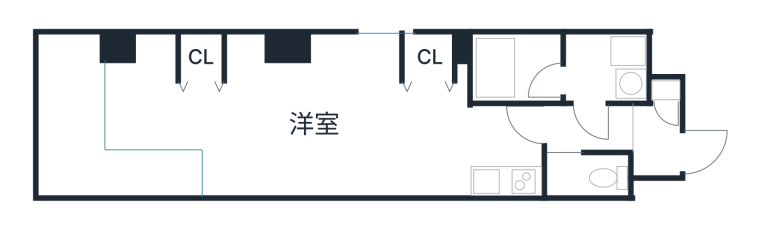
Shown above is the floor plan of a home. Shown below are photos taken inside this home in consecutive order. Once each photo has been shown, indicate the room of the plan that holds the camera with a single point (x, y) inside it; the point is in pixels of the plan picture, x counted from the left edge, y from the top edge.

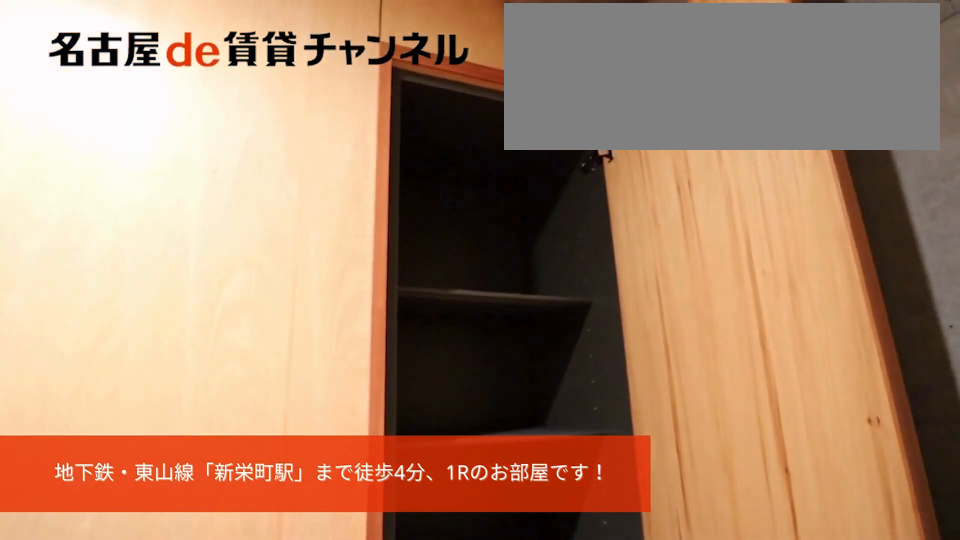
(665, 87)
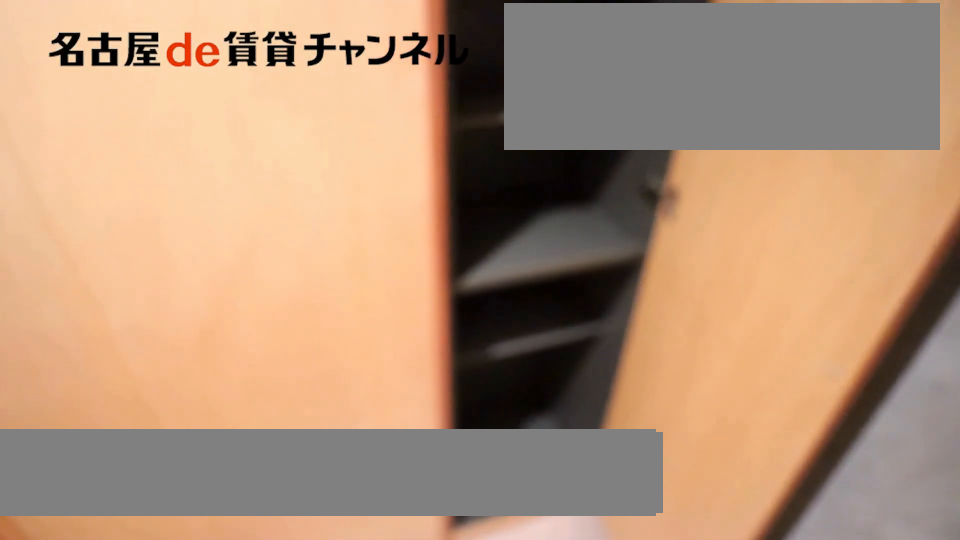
(665, 87)
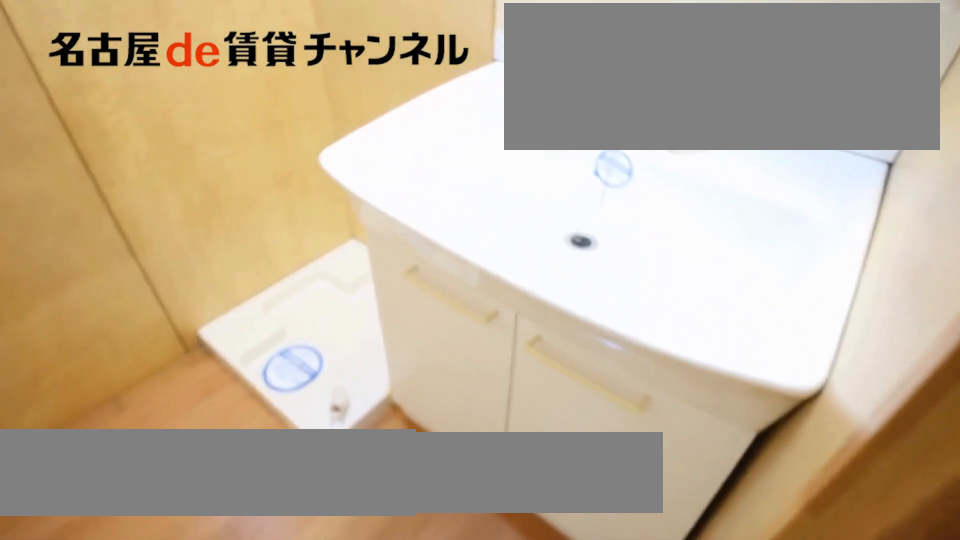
(606, 69)
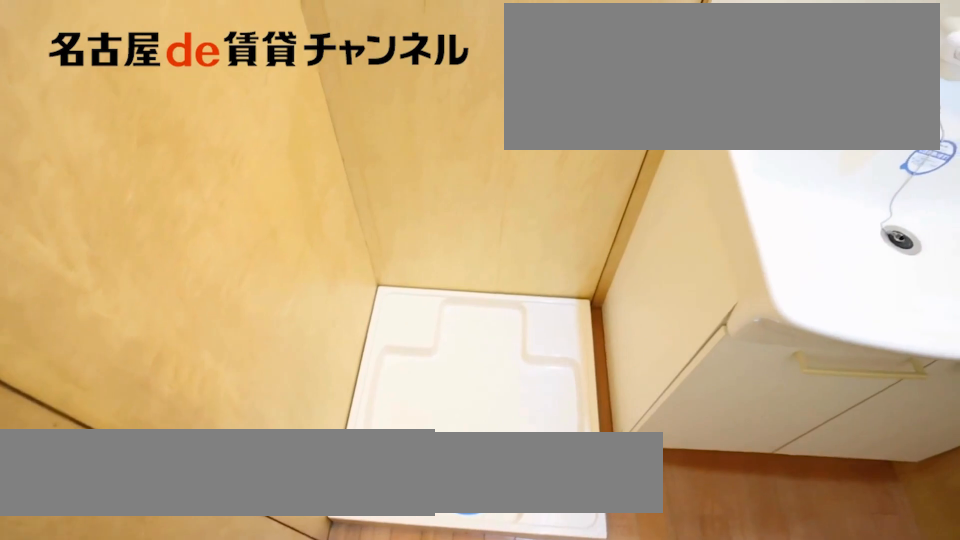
(606, 69)
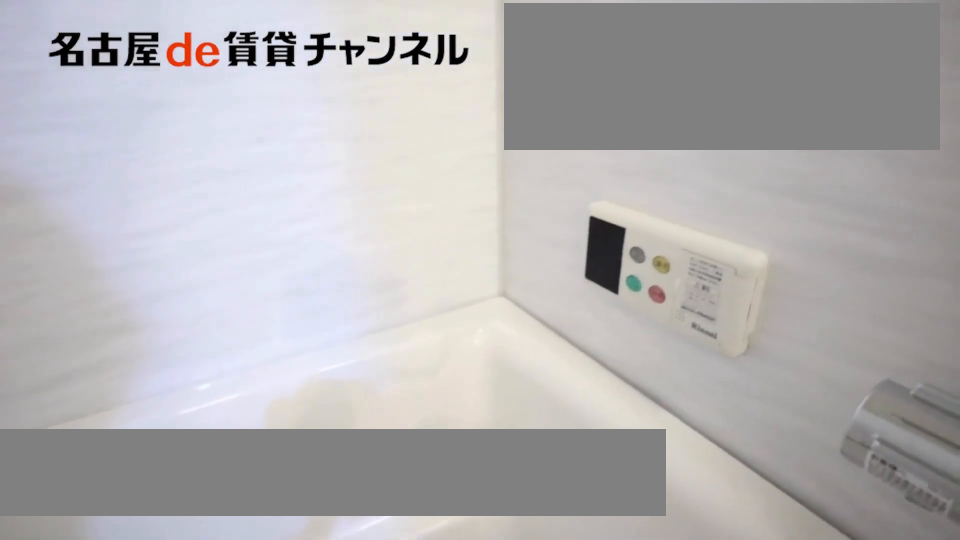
(517, 69)
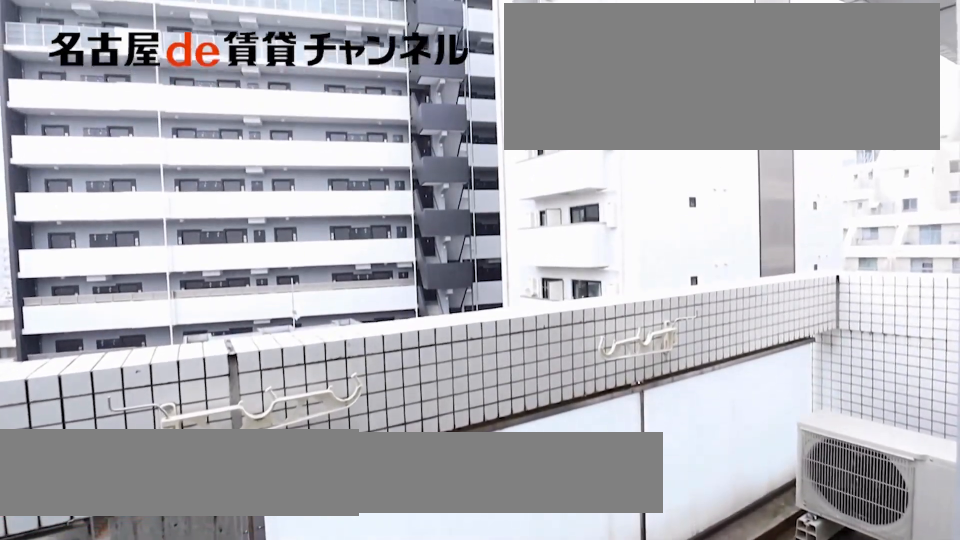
(101, 135)
